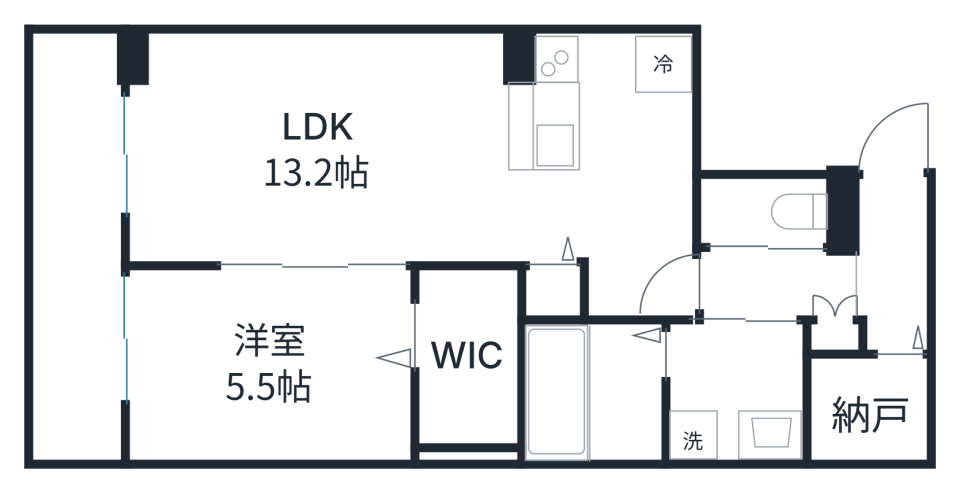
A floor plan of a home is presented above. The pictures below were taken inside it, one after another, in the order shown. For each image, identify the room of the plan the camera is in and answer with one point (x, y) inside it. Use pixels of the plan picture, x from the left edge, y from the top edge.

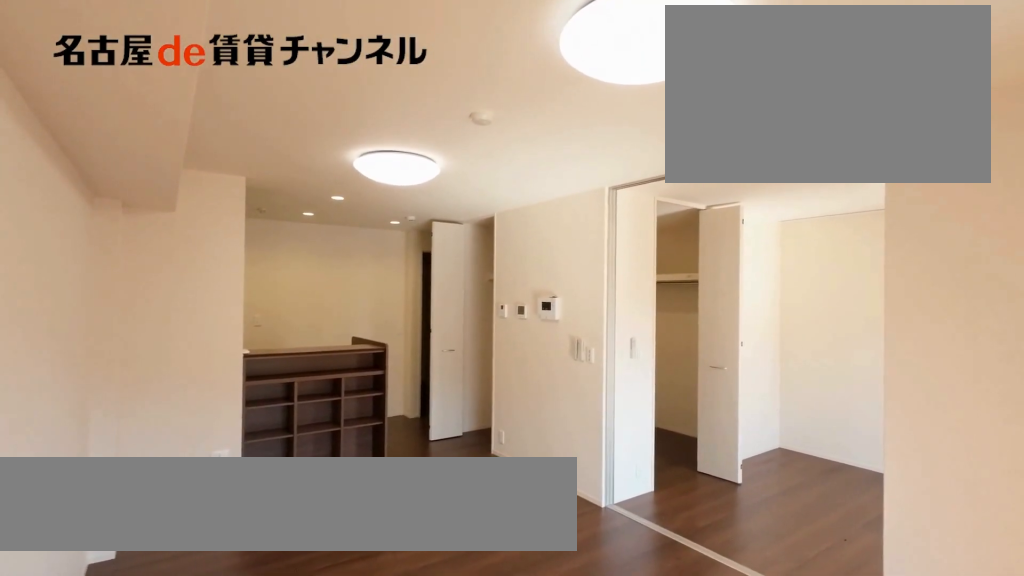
(364, 160)
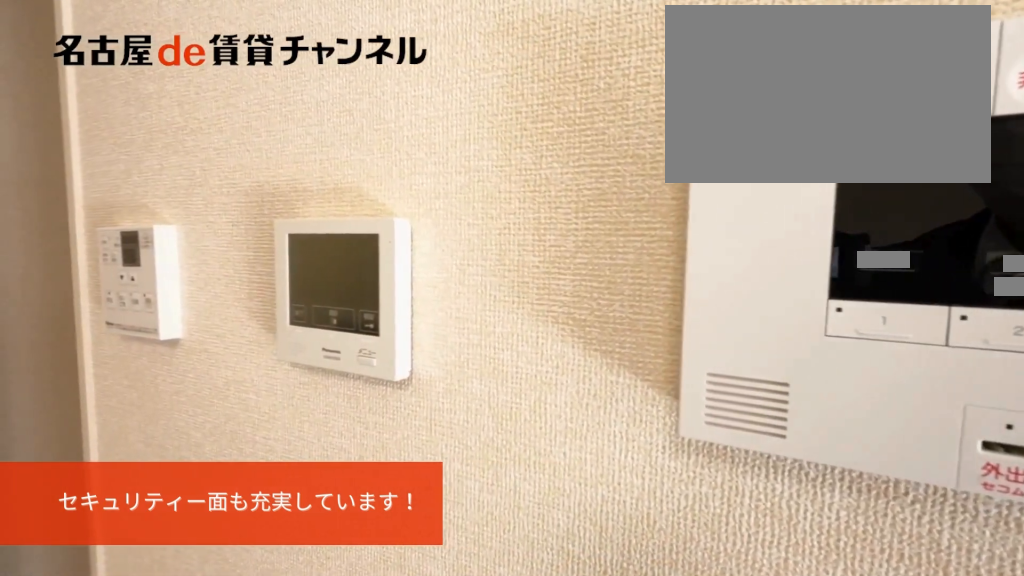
(364, 160)
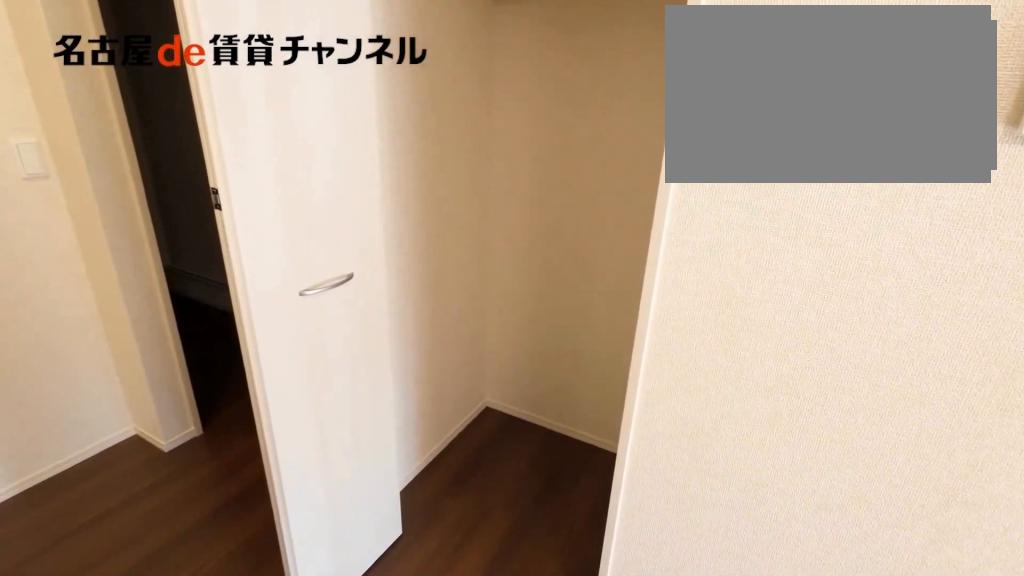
(552, 292)
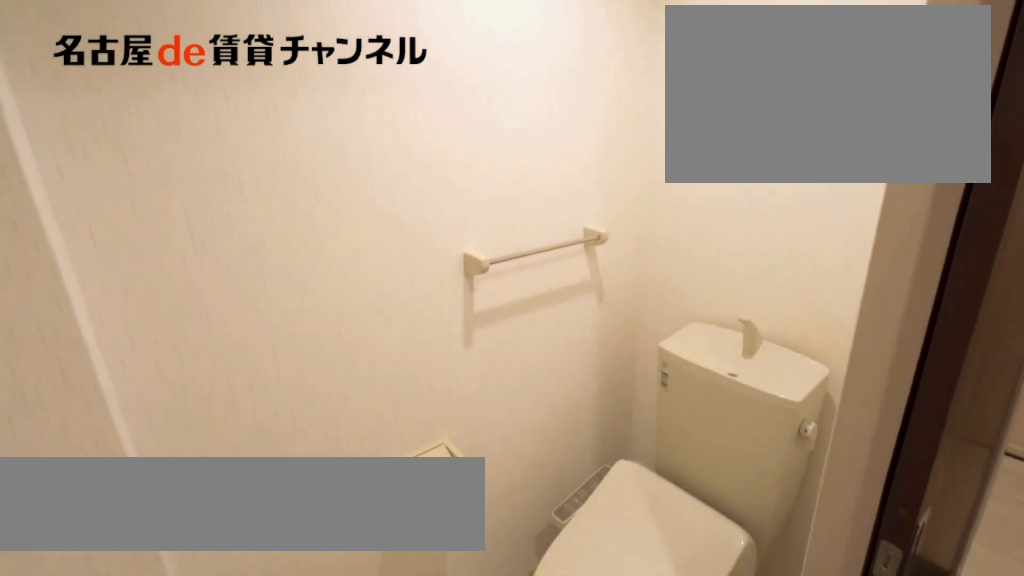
(772, 211)
